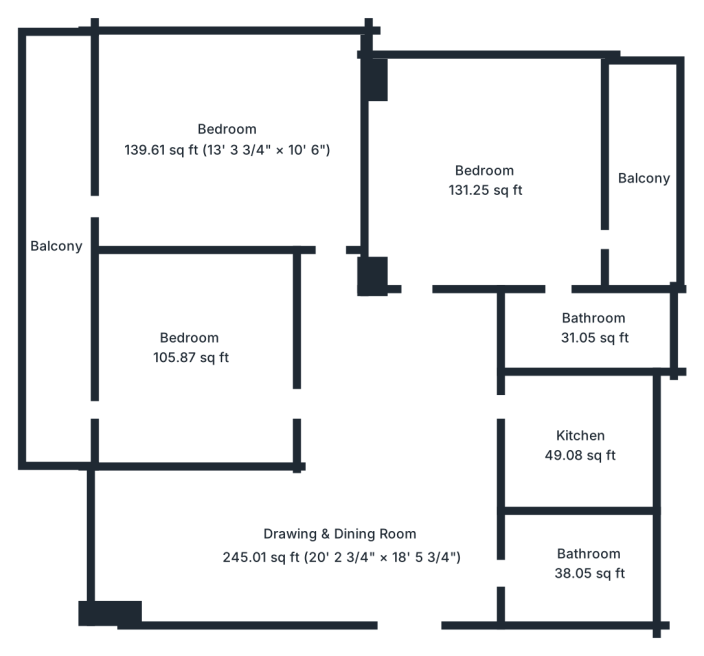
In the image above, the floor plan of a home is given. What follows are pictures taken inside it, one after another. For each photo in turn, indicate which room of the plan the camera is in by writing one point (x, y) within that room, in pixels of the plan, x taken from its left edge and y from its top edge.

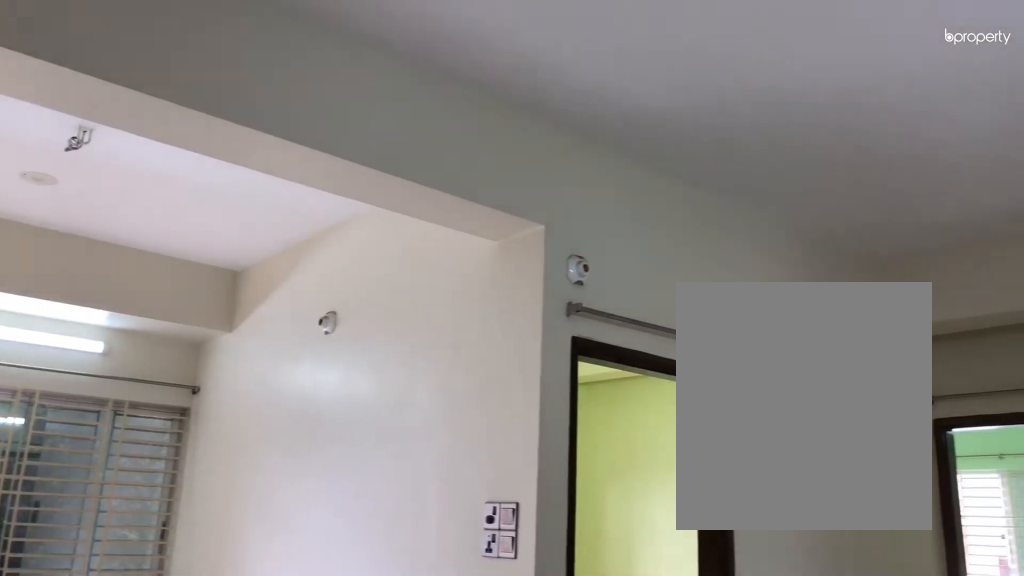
(341, 545)
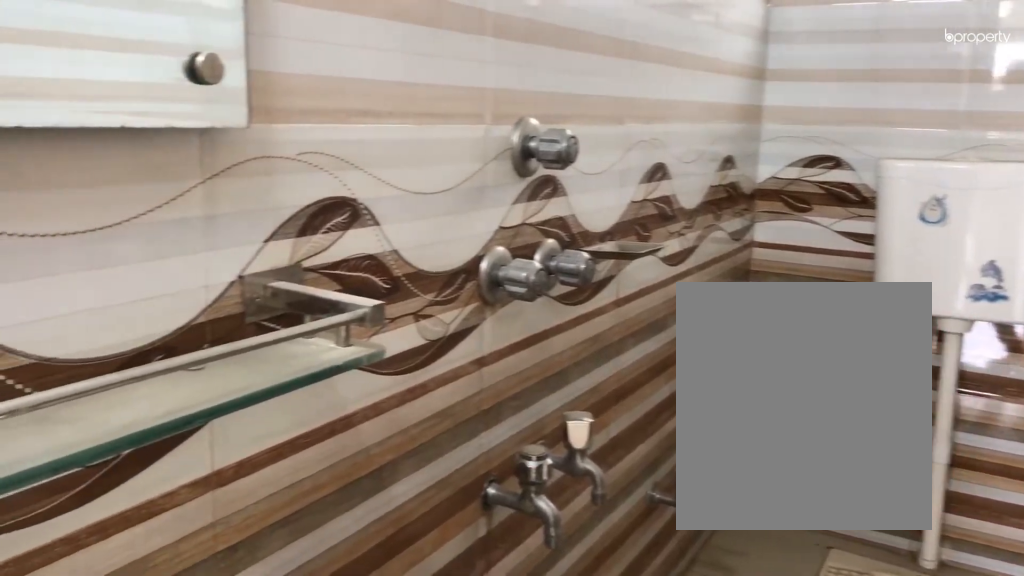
(591, 564)
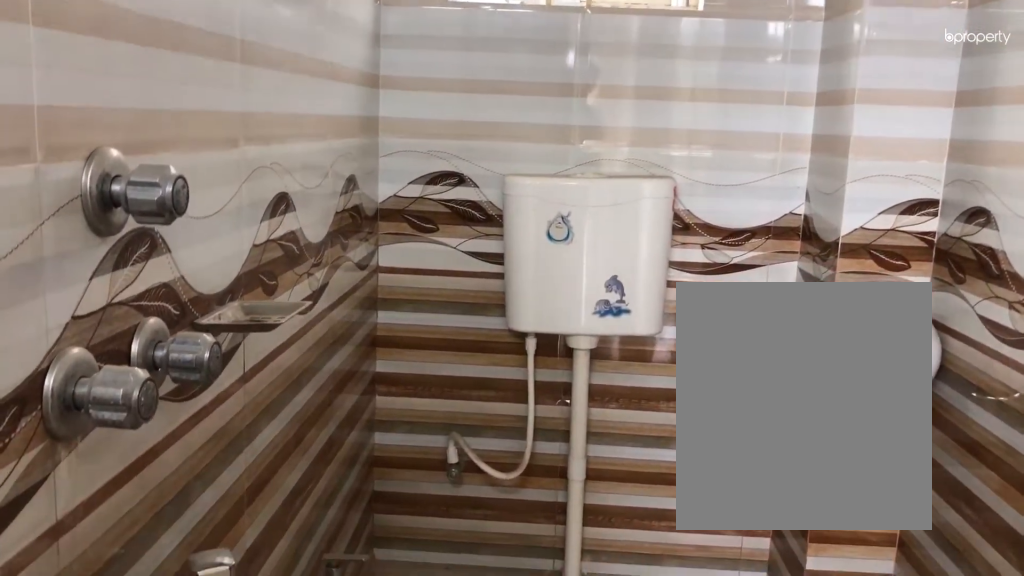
(591, 564)
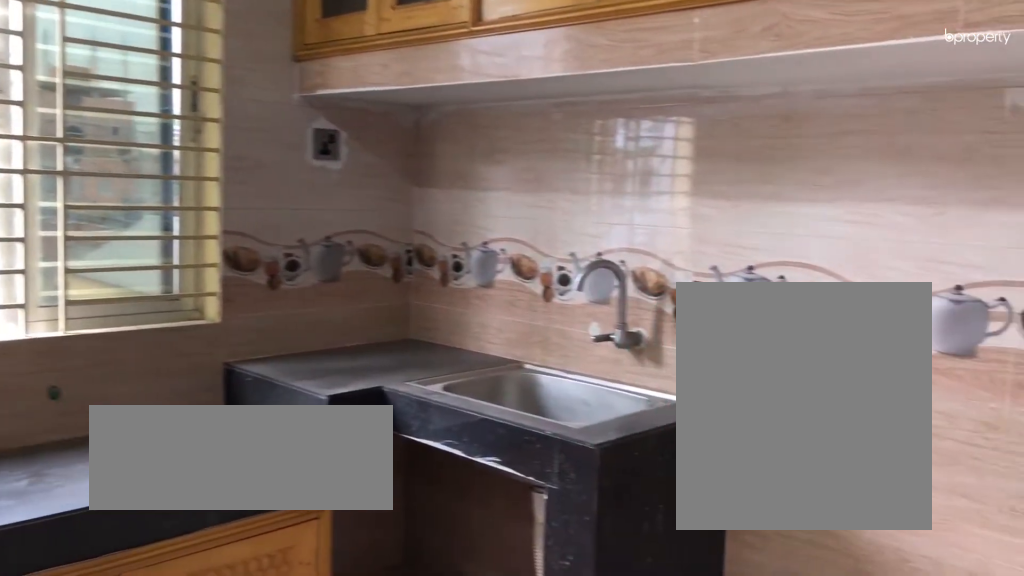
(579, 444)
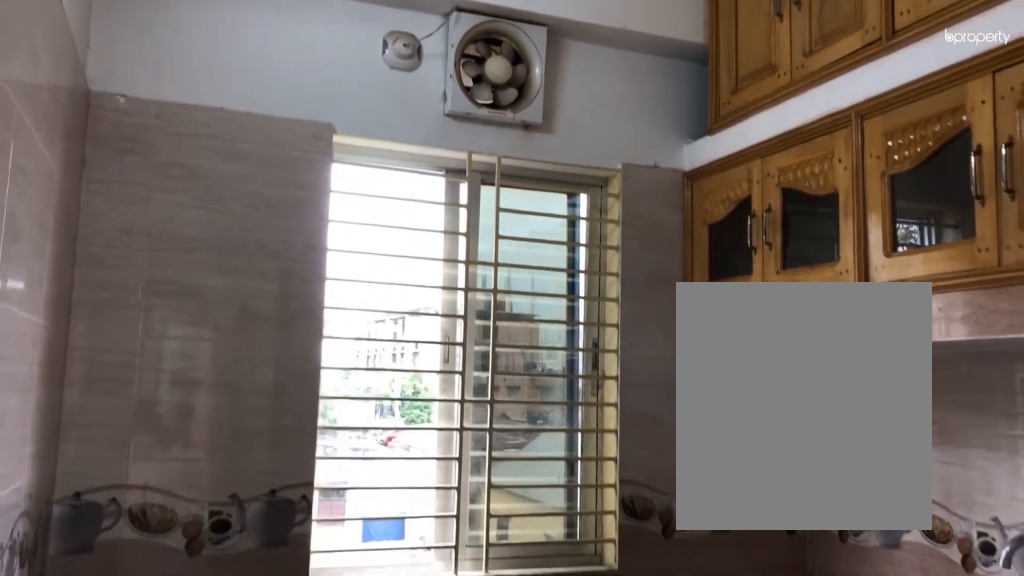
(579, 445)
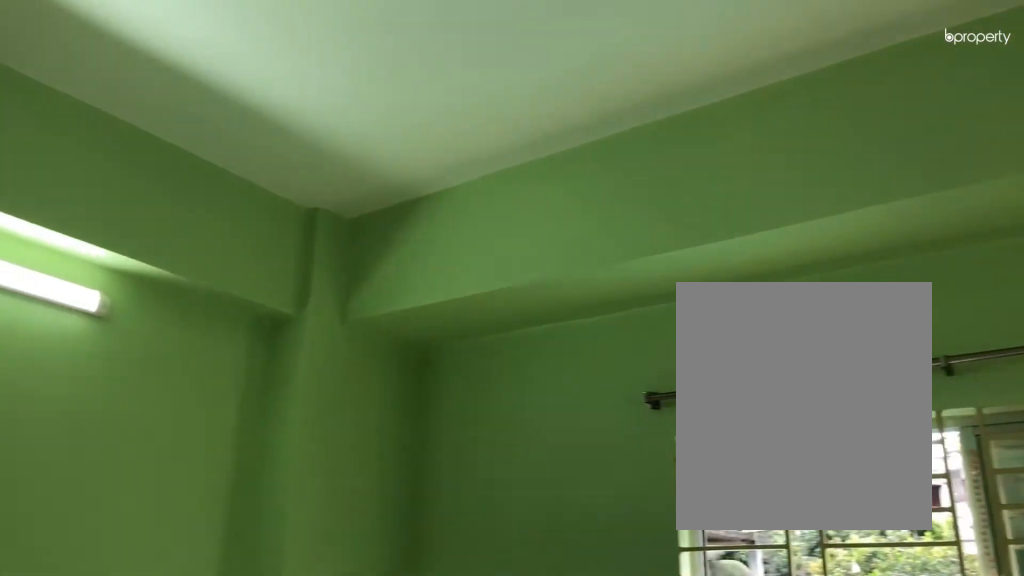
(485, 185)
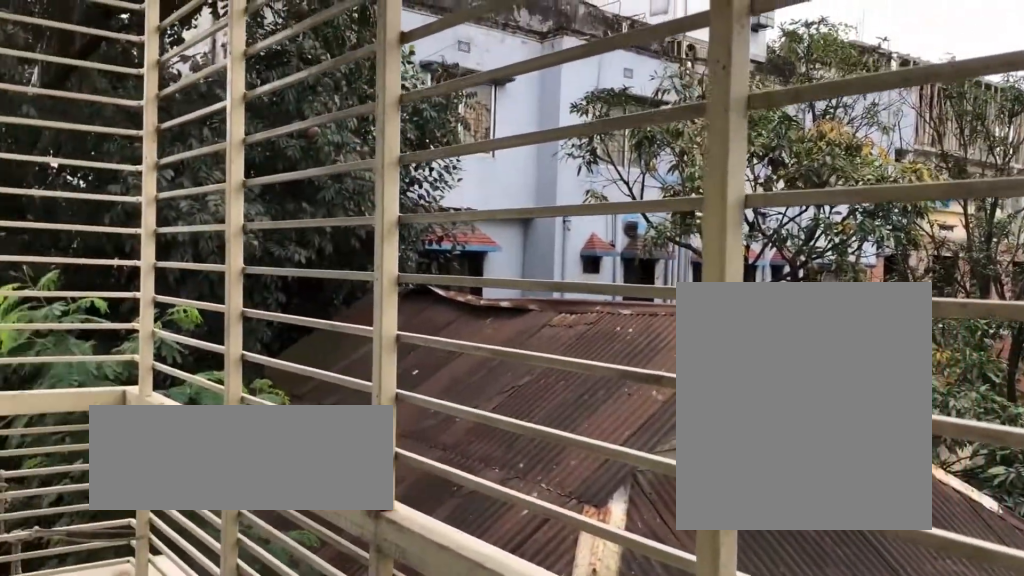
(646, 174)
